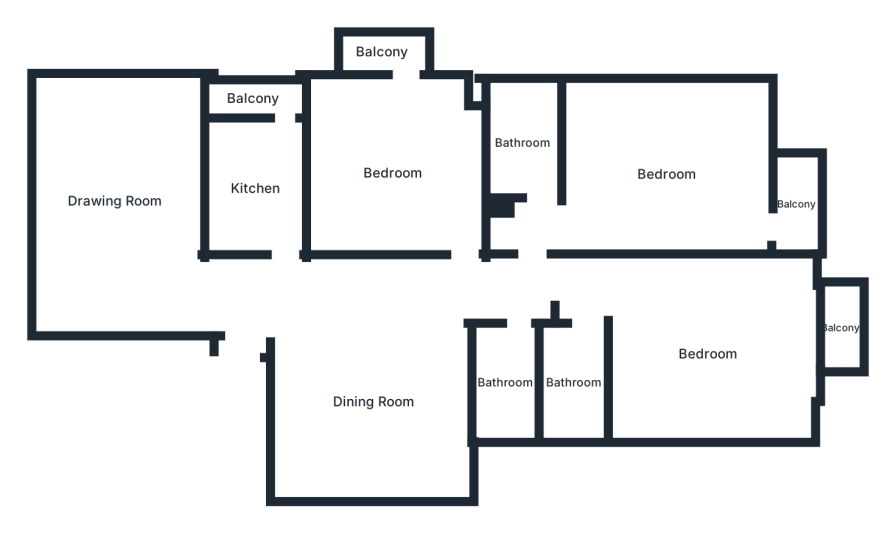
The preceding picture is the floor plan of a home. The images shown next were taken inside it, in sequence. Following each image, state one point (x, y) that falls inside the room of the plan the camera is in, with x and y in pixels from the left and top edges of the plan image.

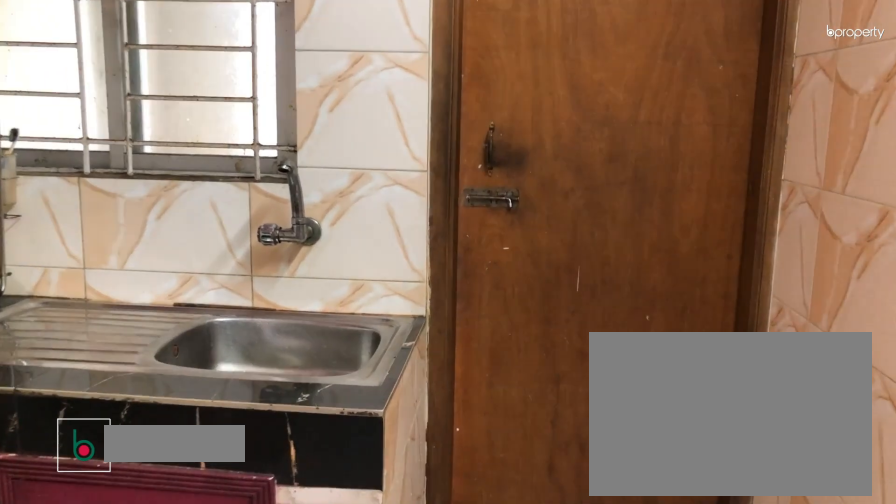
(257, 188)
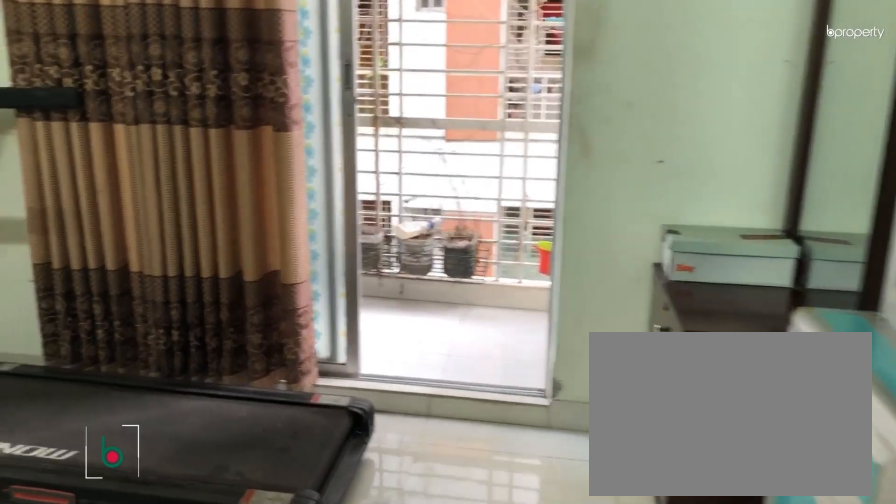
(393, 171)
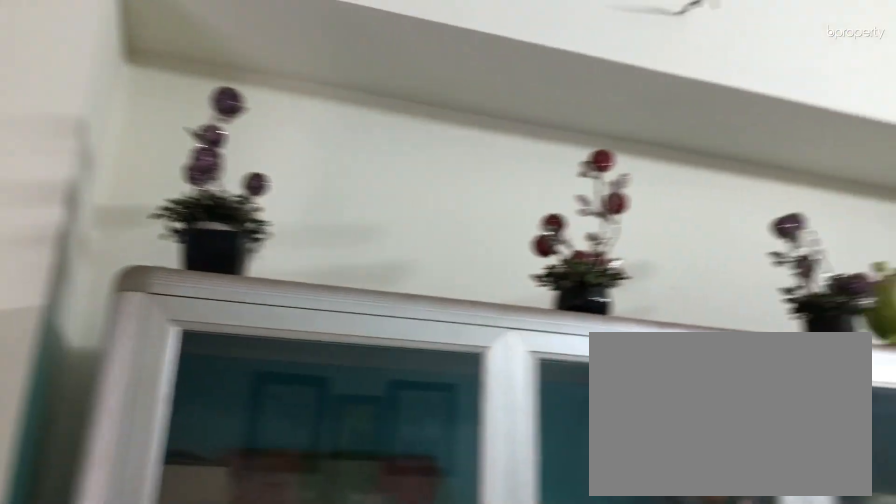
(394, 172)
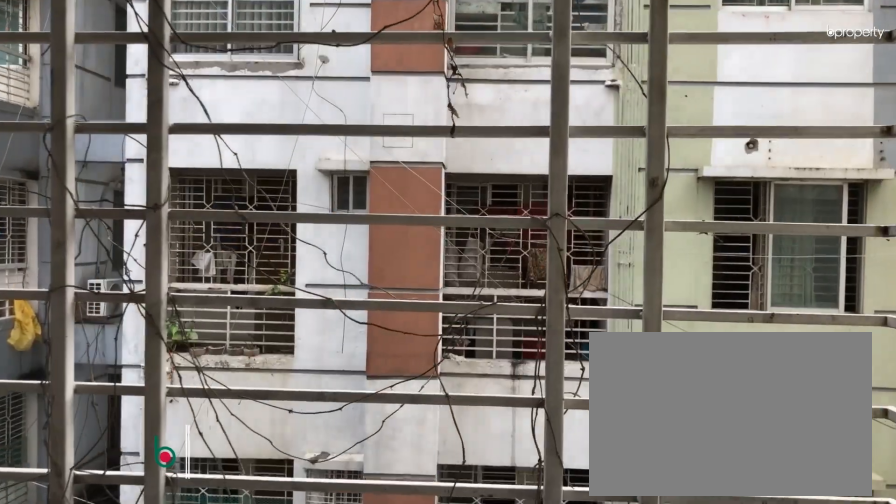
(384, 52)
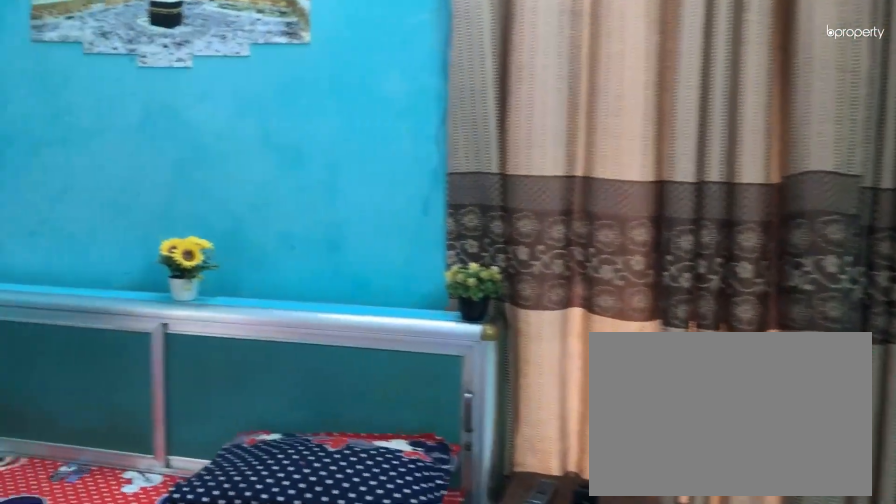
(666, 174)
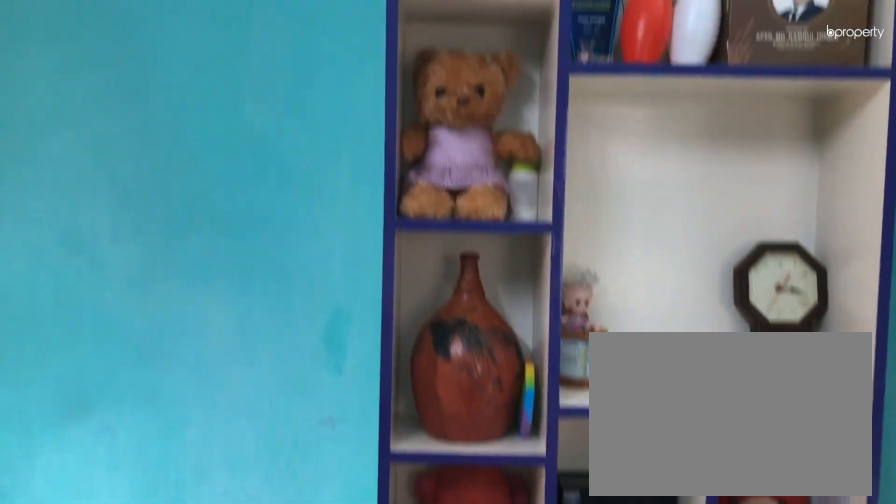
(667, 174)
